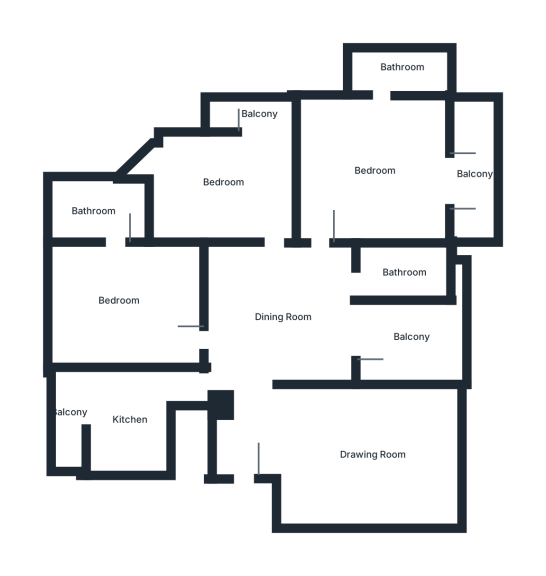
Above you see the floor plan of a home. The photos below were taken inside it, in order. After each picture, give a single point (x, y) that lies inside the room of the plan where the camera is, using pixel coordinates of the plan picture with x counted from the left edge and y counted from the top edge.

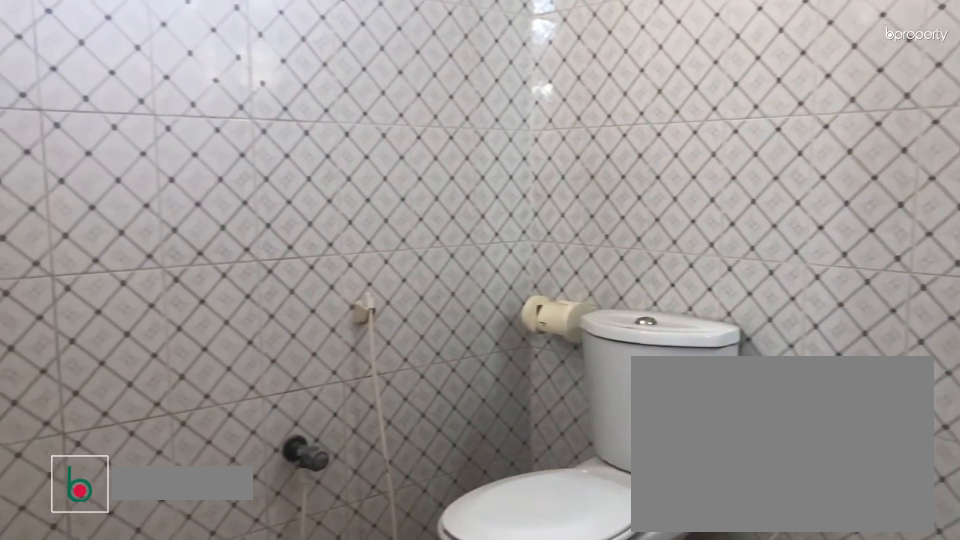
(92, 214)
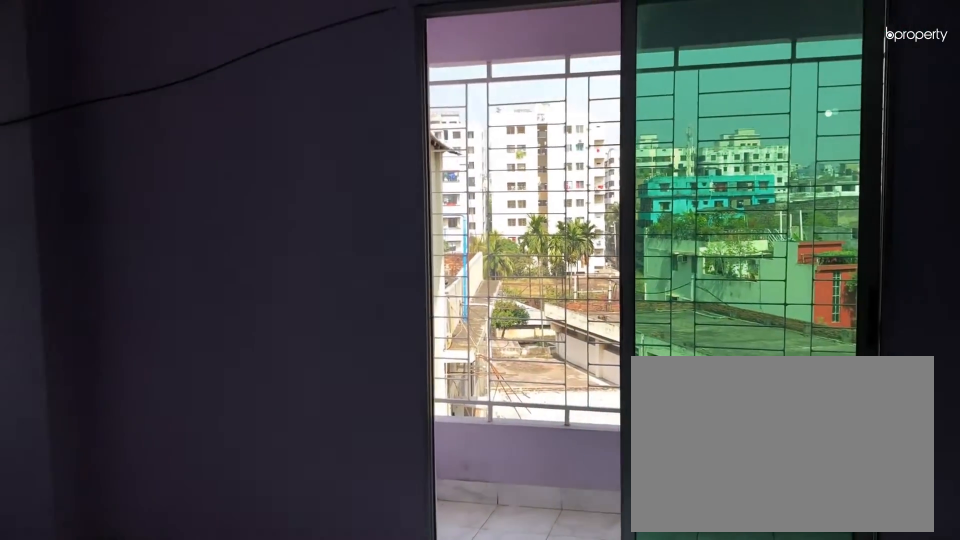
(224, 183)
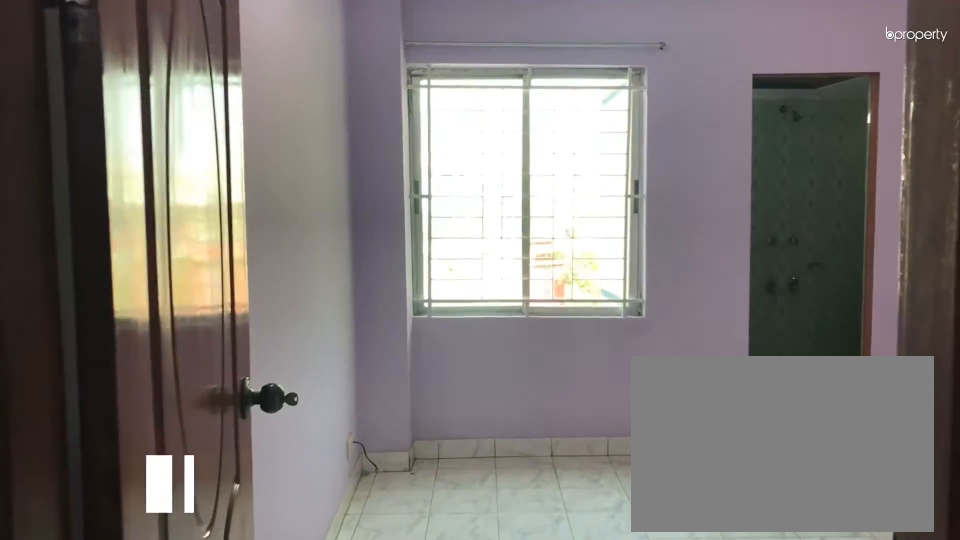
(371, 168)
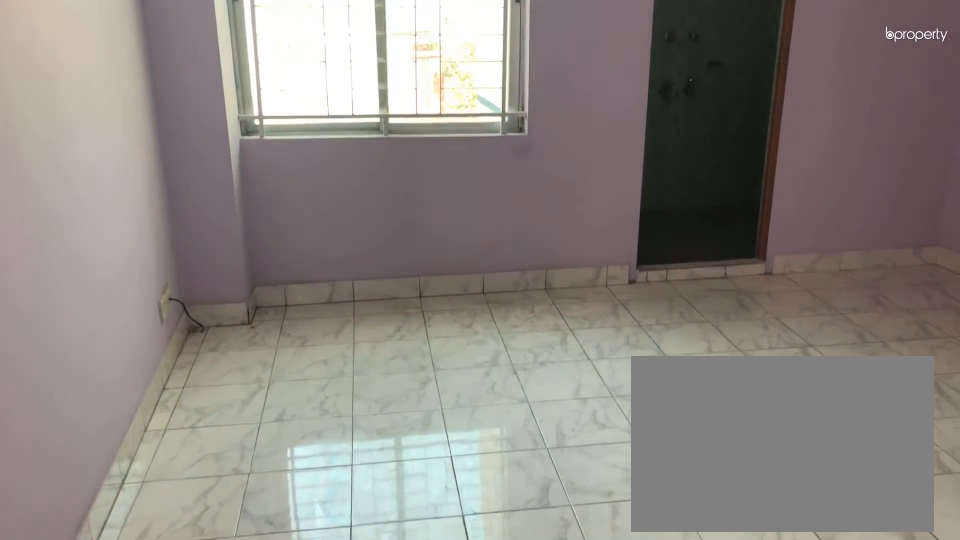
(371, 168)
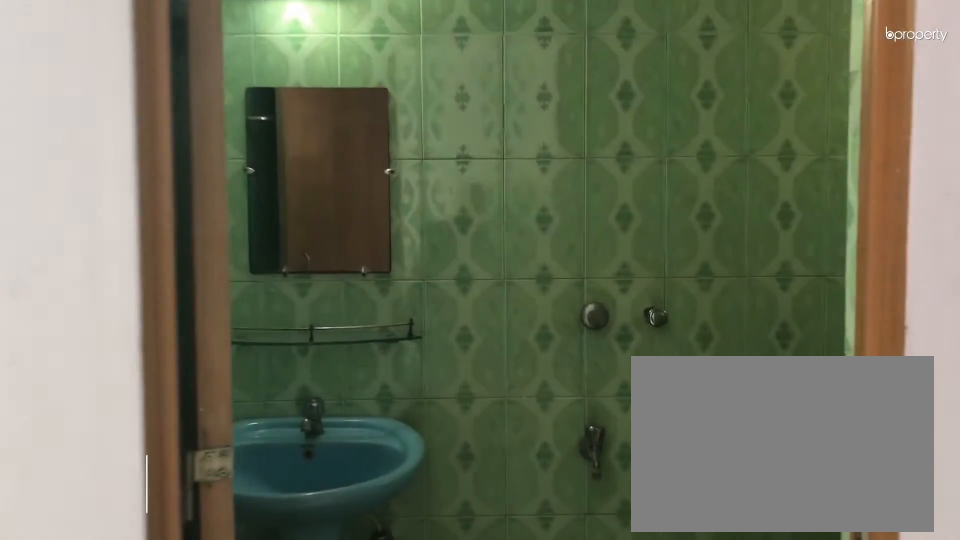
(401, 70)
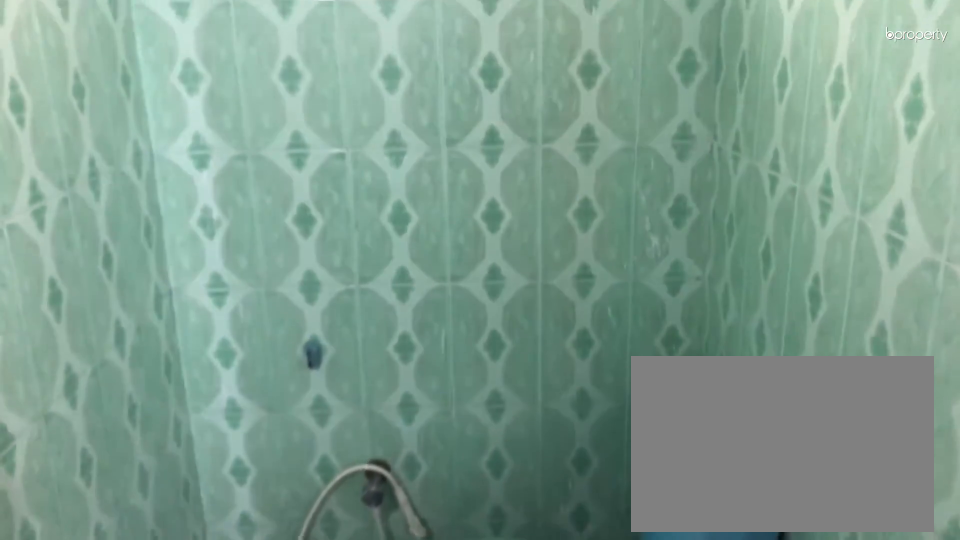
(401, 70)
